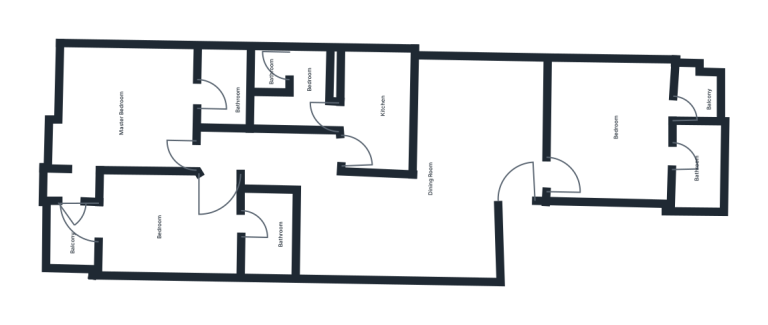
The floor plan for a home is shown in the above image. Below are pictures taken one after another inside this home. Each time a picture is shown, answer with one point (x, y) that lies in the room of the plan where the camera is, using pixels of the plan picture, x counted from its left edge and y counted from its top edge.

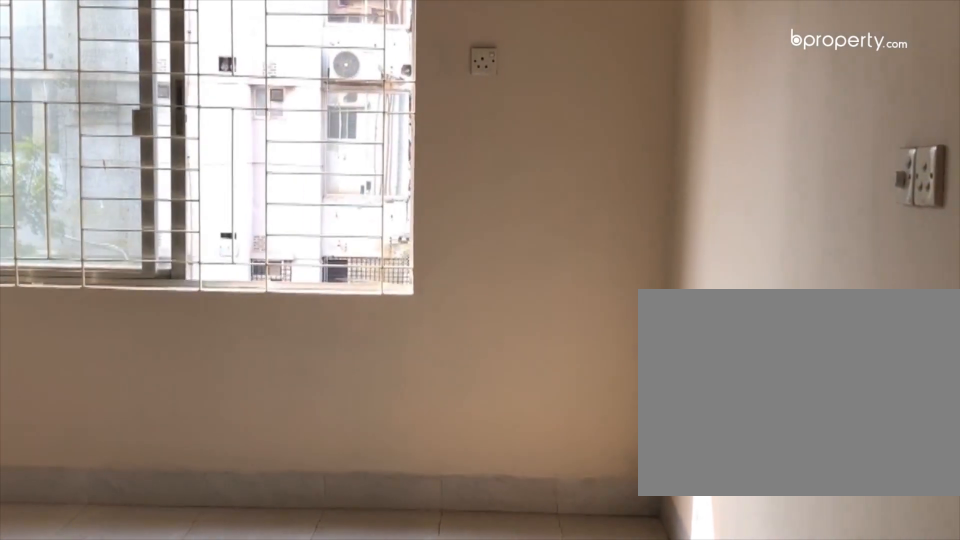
(498, 157)
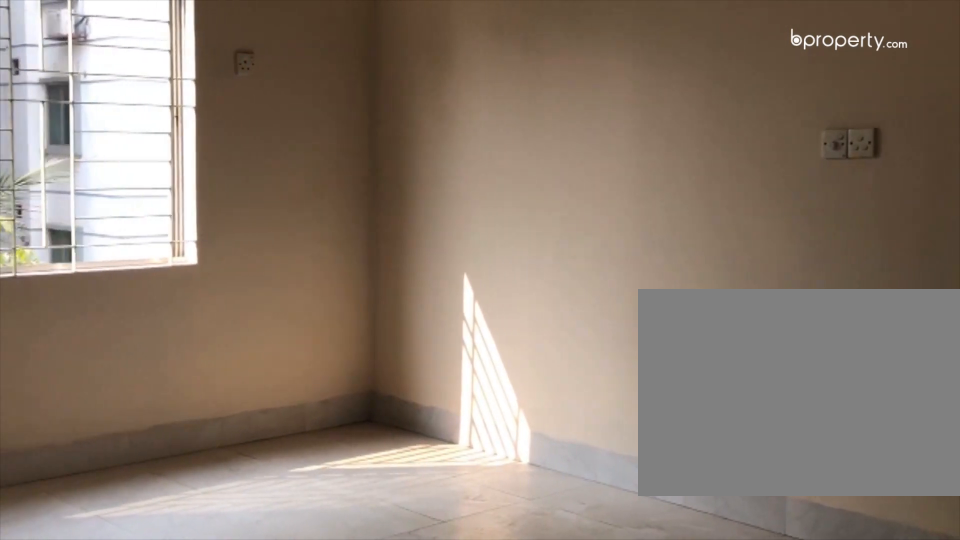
(490, 152)
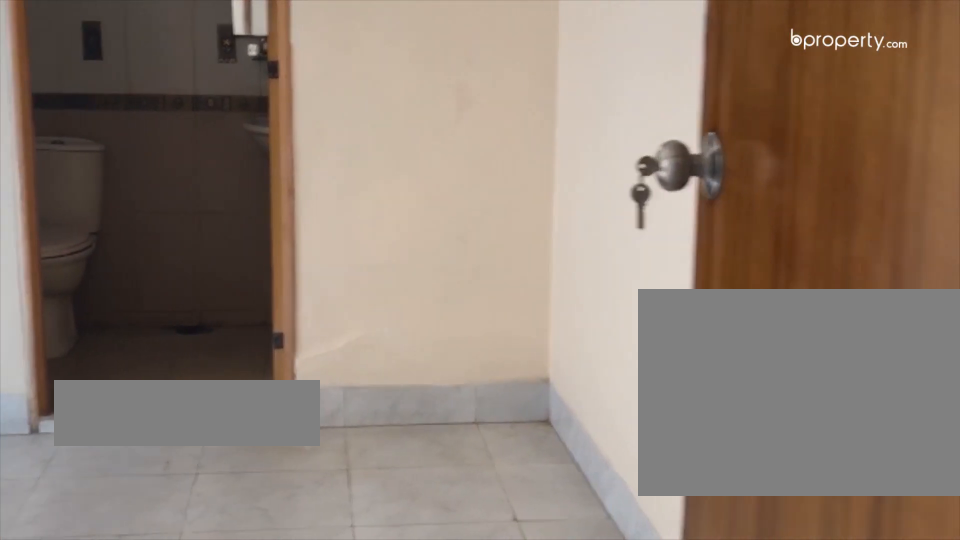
(615, 135)
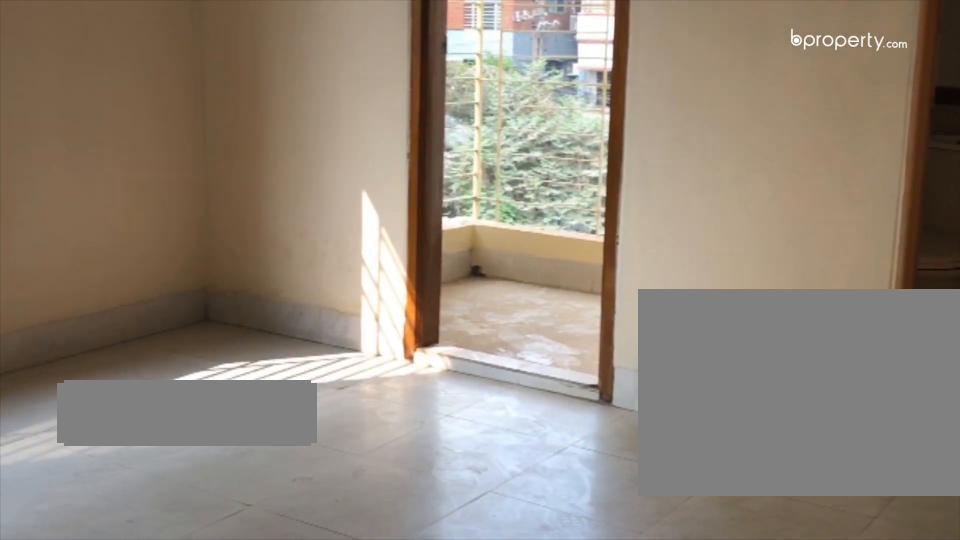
(615, 135)
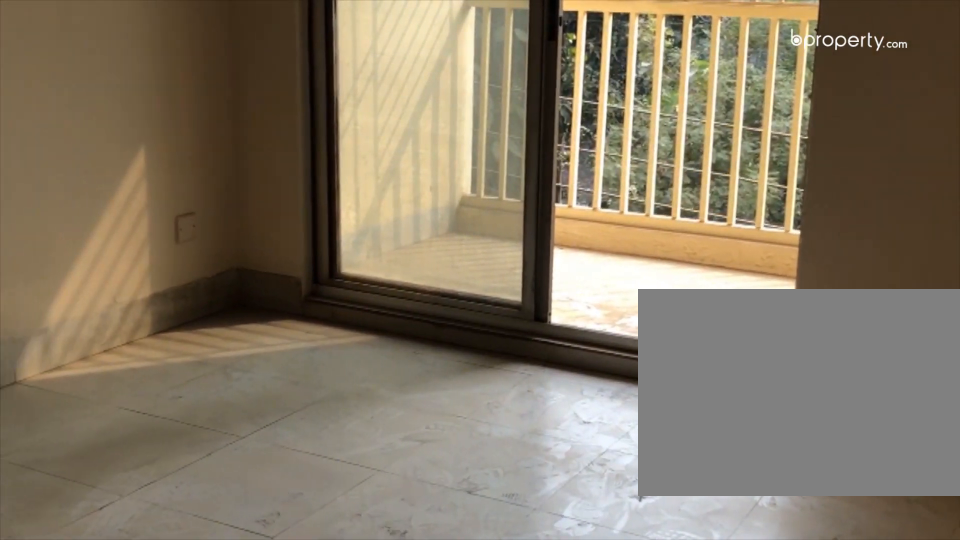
(167, 220)
